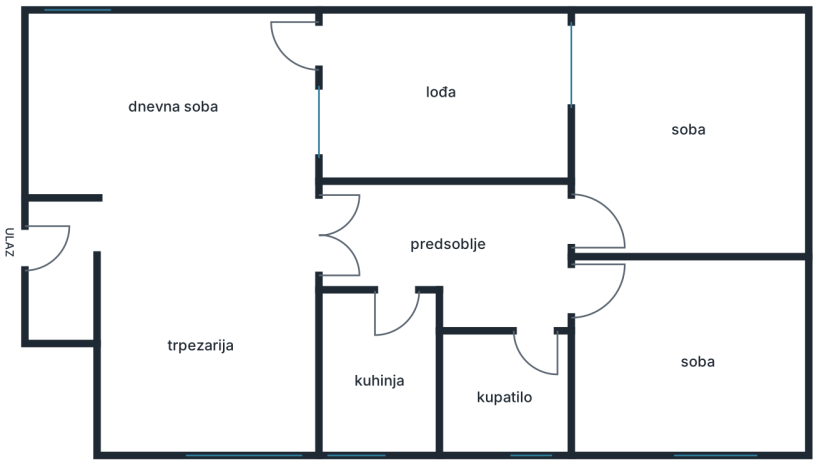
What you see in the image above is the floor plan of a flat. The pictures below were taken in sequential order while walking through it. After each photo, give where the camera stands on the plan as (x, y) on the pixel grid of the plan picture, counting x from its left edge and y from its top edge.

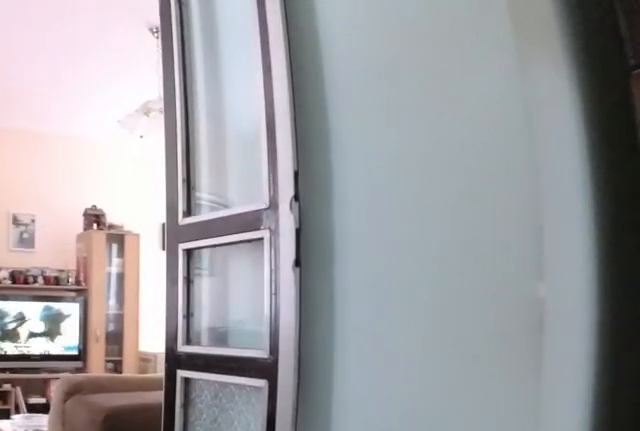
(361, 230)
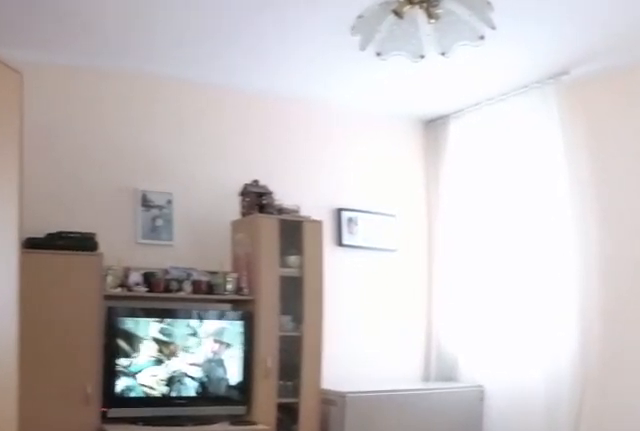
(298, 233)
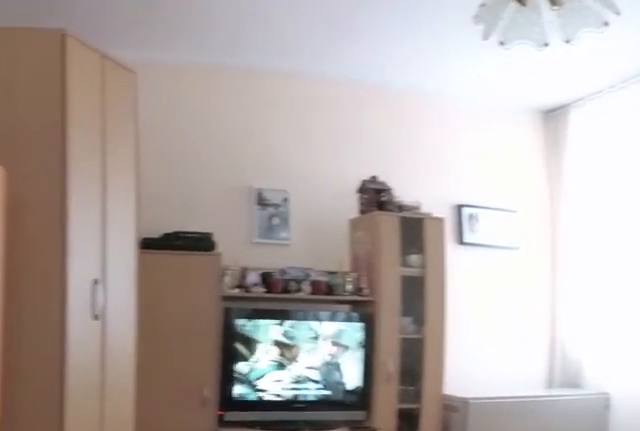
(297, 231)
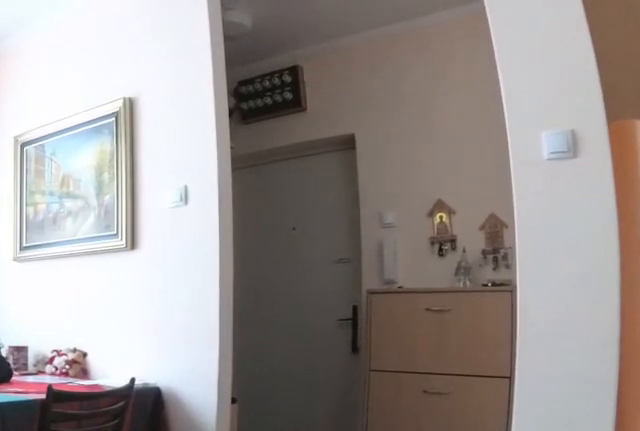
(284, 226)
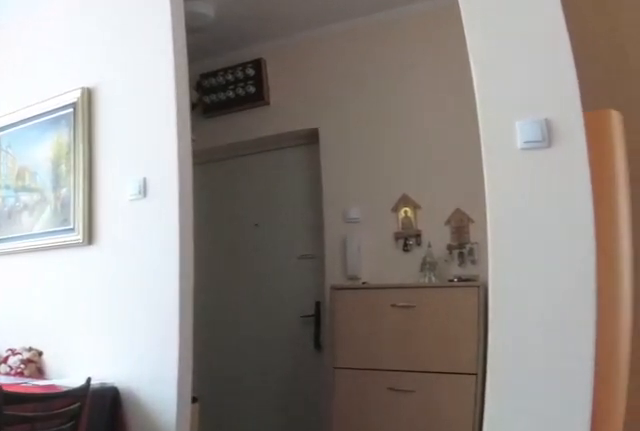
(275, 228)
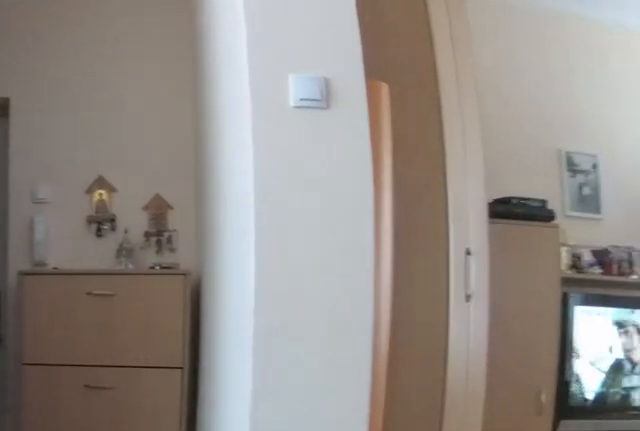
(220, 230)
